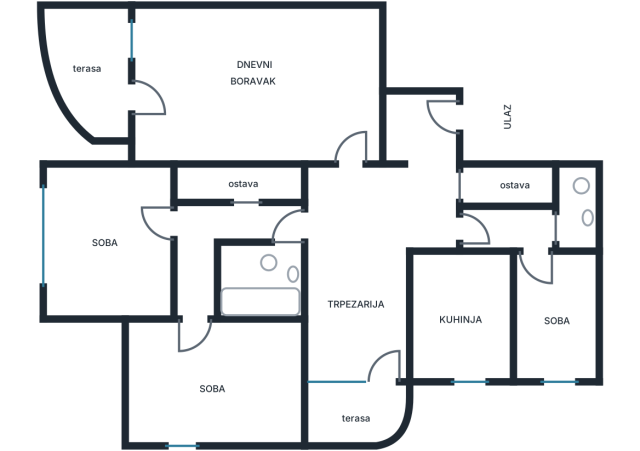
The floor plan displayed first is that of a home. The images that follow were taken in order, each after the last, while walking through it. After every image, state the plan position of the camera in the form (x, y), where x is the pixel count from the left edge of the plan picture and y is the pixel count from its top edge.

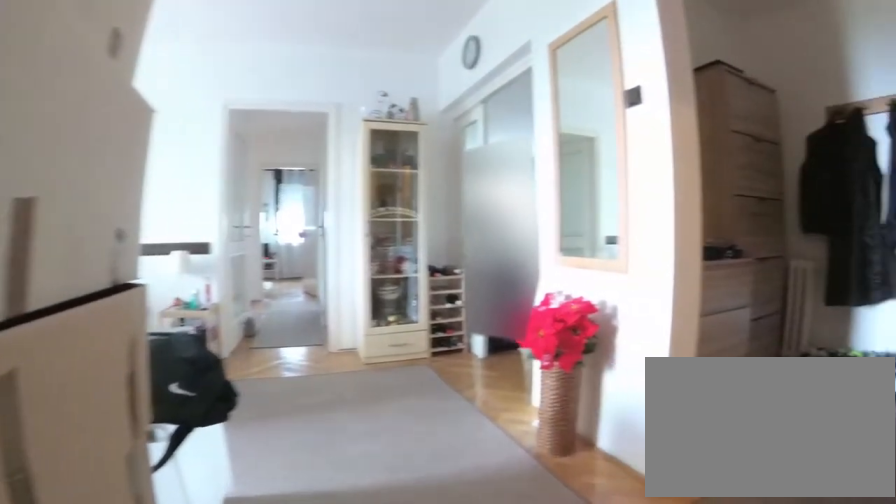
(452, 235)
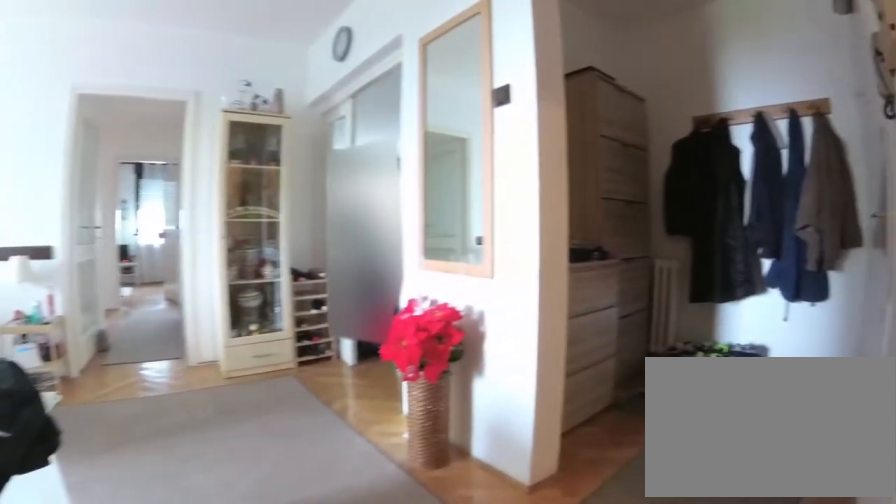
(448, 235)
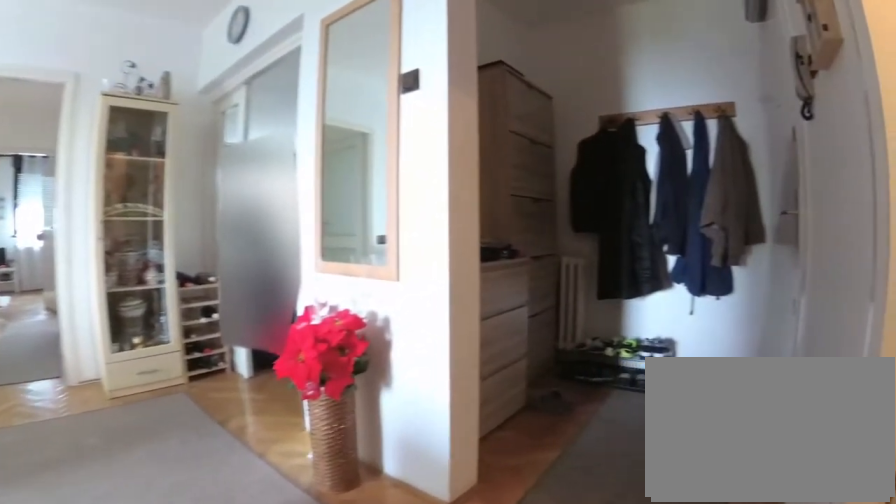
(443, 233)
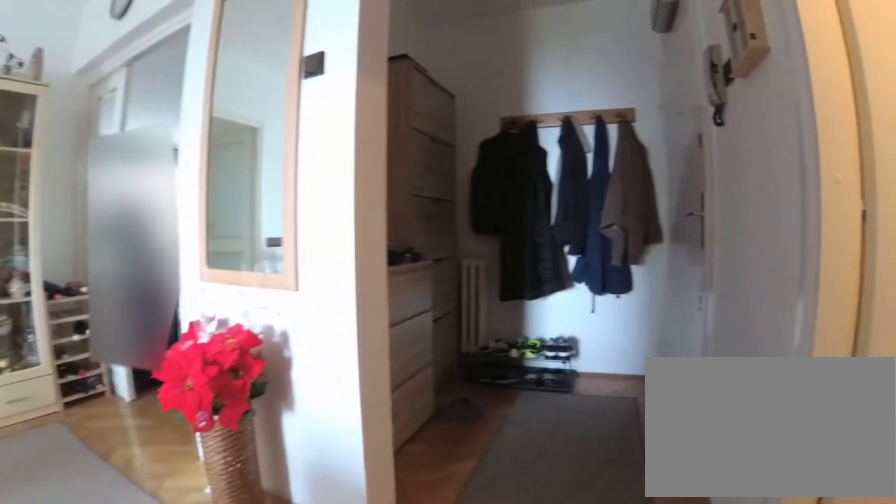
(438, 230)
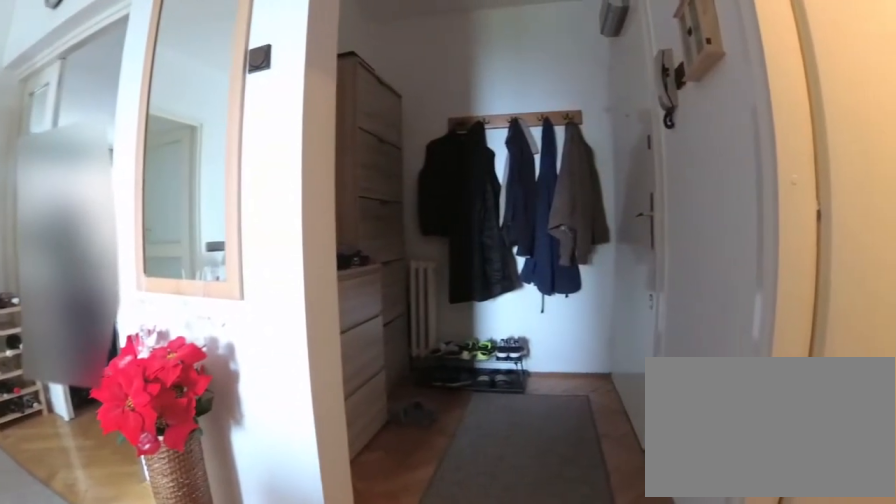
(433, 228)
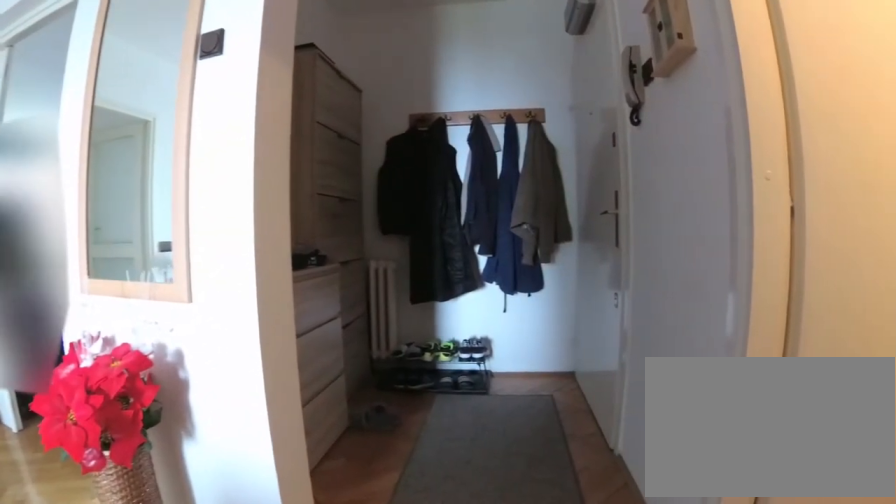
(429, 225)
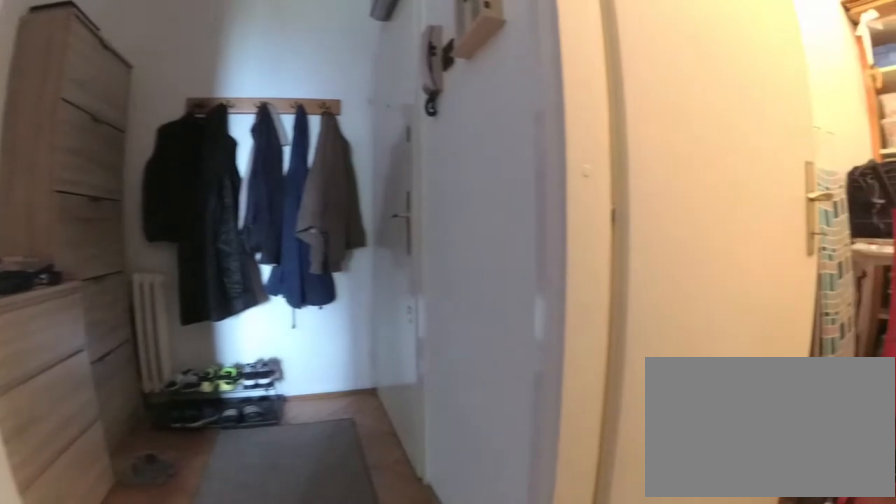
(423, 214)
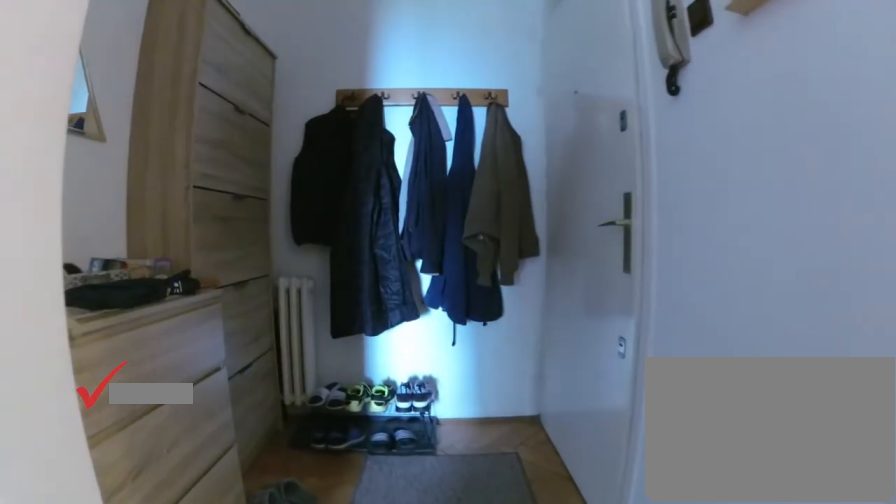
(429, 205)
